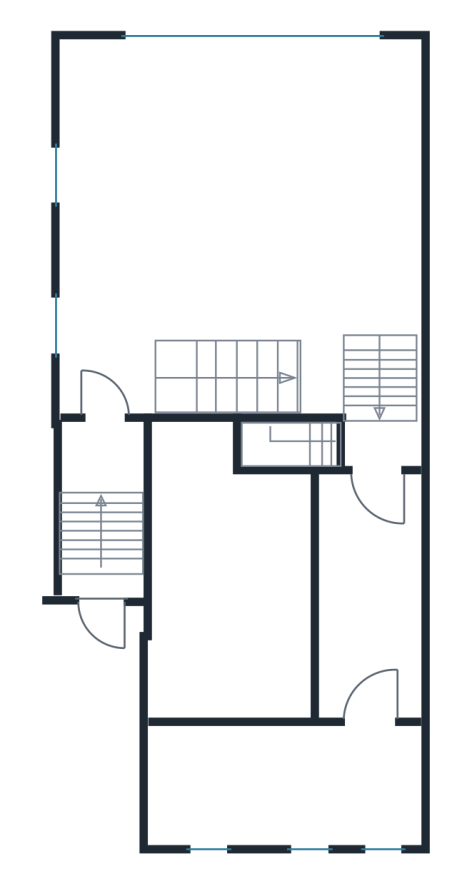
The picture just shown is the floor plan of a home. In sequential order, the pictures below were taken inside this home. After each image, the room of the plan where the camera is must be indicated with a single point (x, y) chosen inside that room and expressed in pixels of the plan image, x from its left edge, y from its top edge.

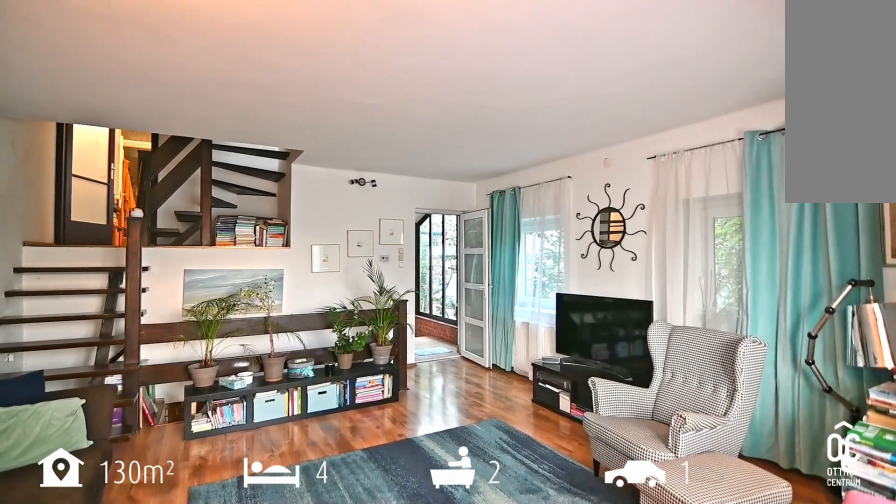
(237, 218)
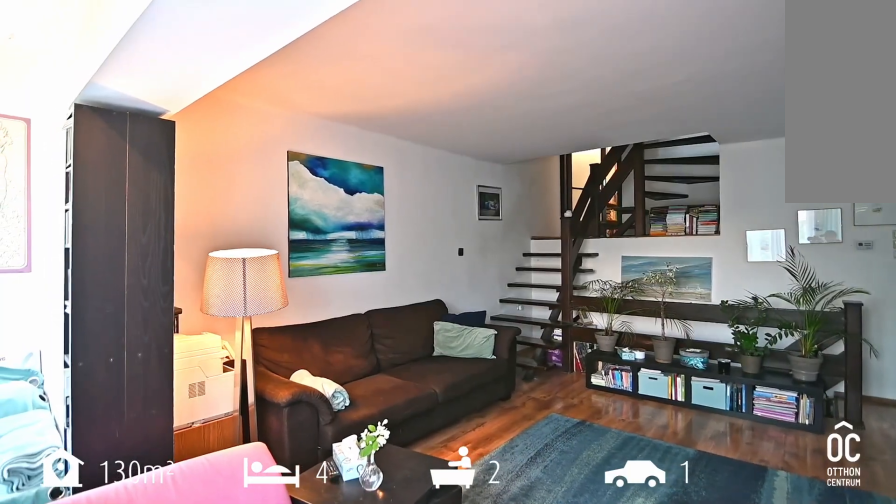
(237, 217)
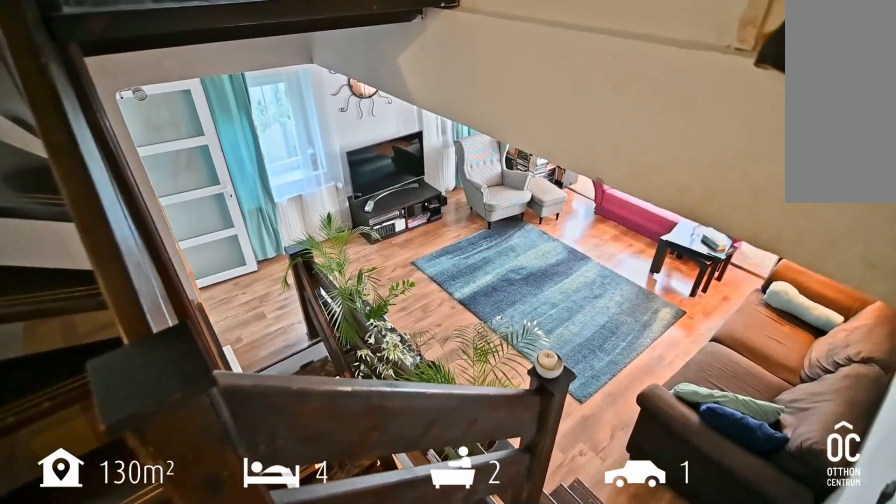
(382, 419)
